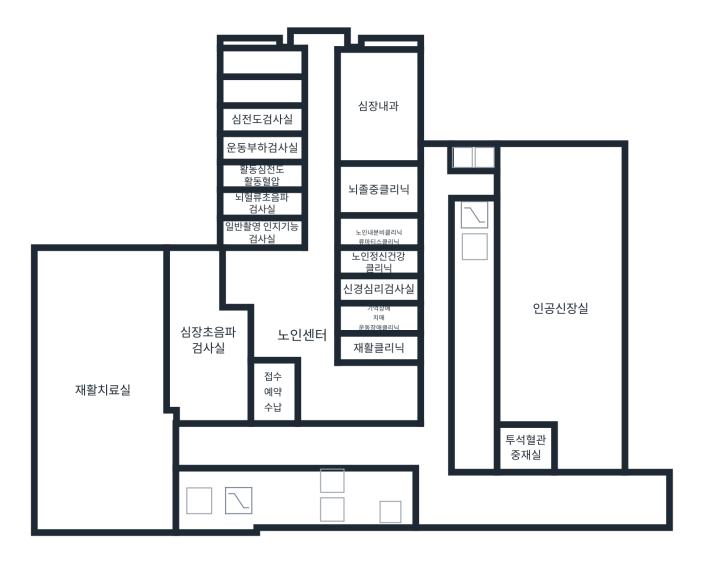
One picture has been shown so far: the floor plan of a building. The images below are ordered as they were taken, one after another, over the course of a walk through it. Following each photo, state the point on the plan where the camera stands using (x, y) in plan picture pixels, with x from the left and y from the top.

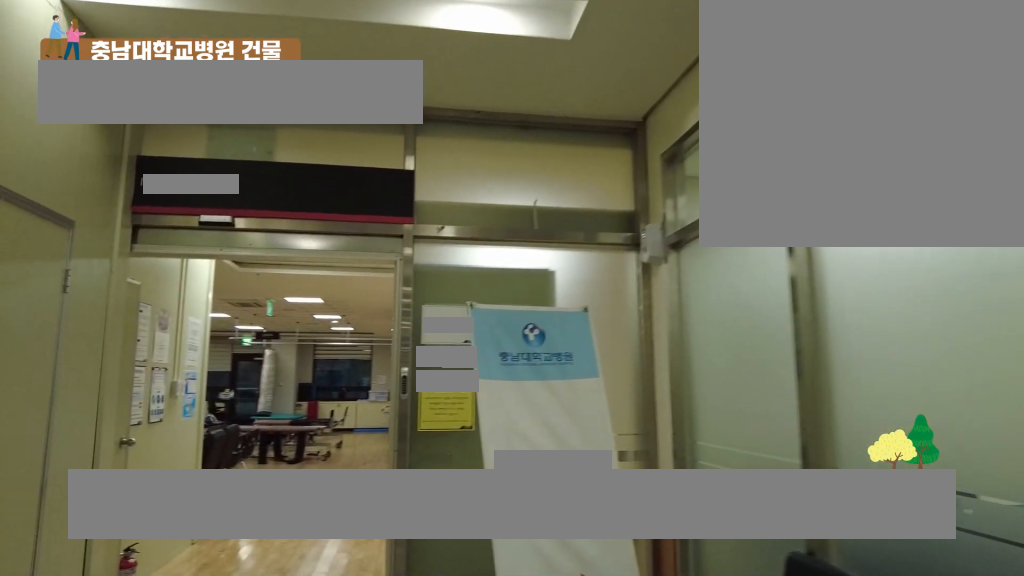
(254, 470)
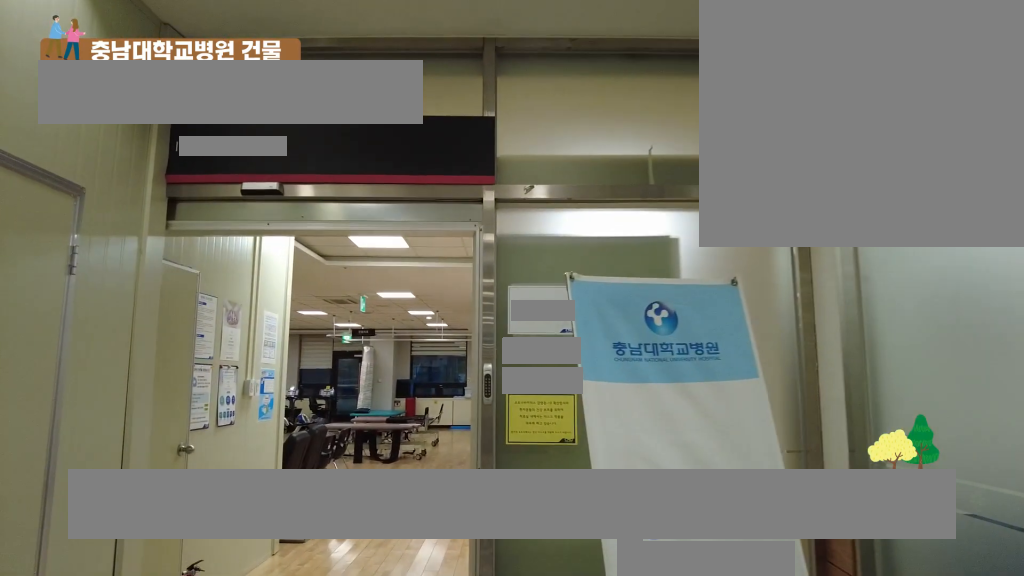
(241, 470)
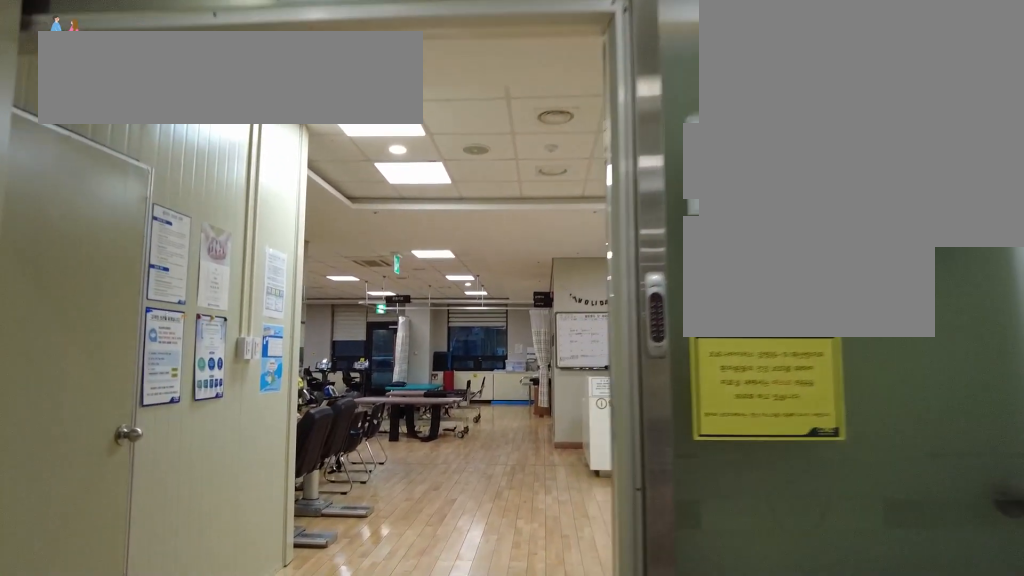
(212, 470)
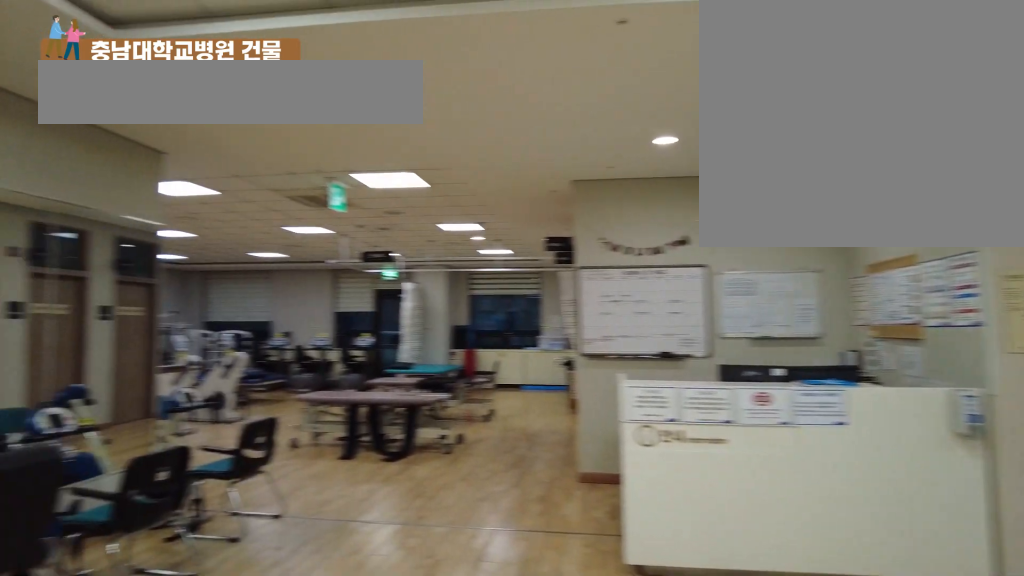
(202, 462)
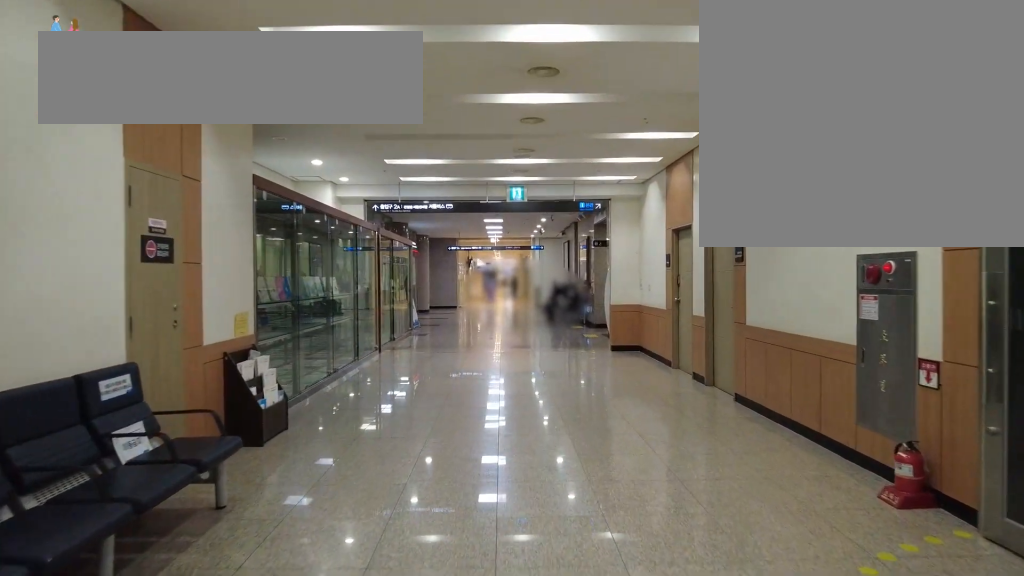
(211, 450)
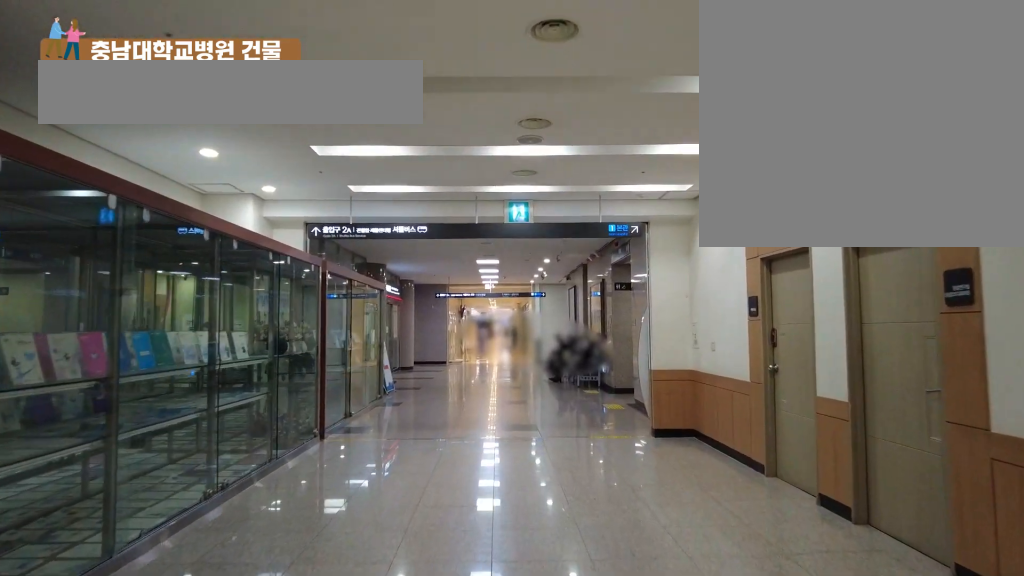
(219, 450)
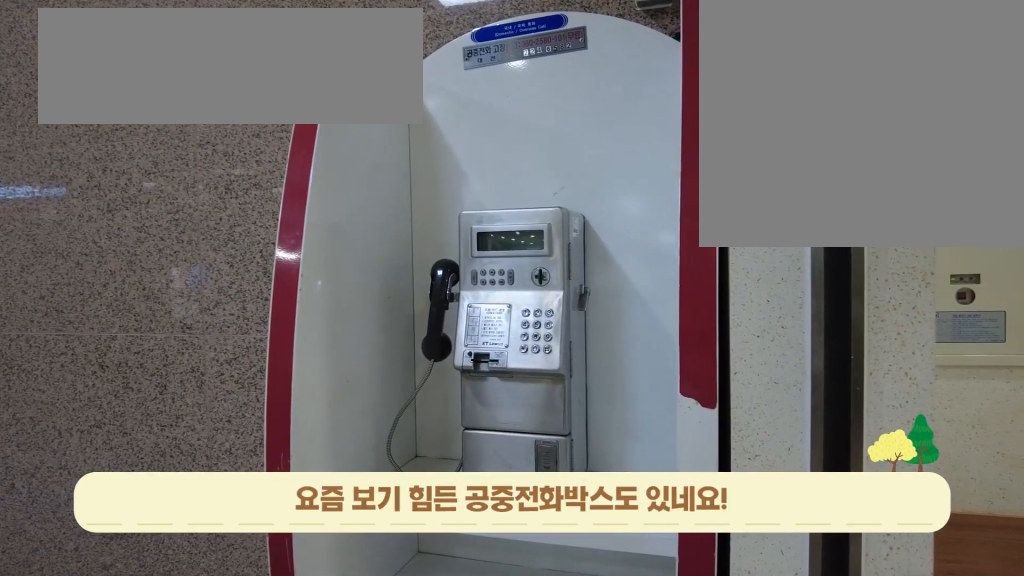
(262, 450)
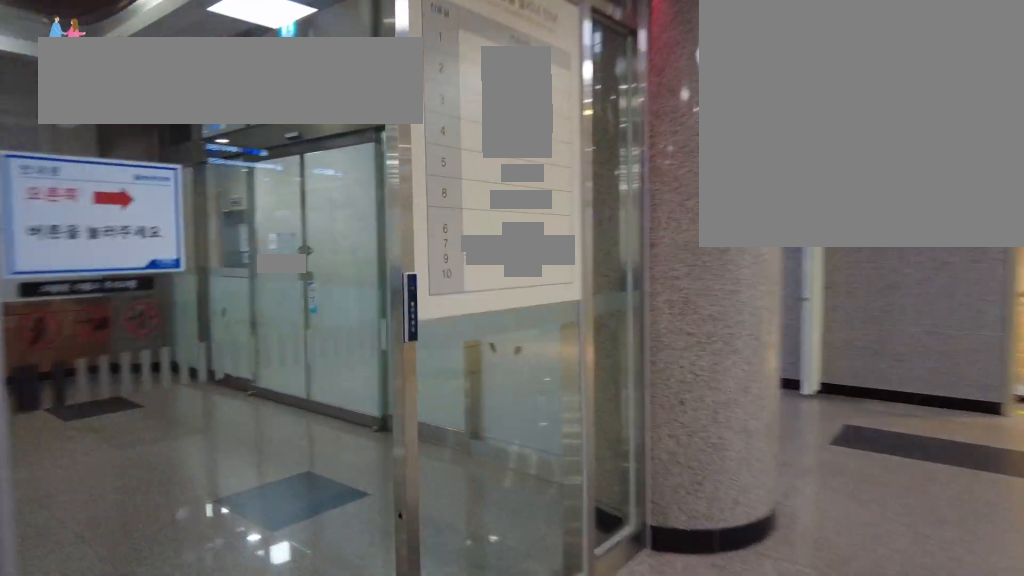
(305, 450)
